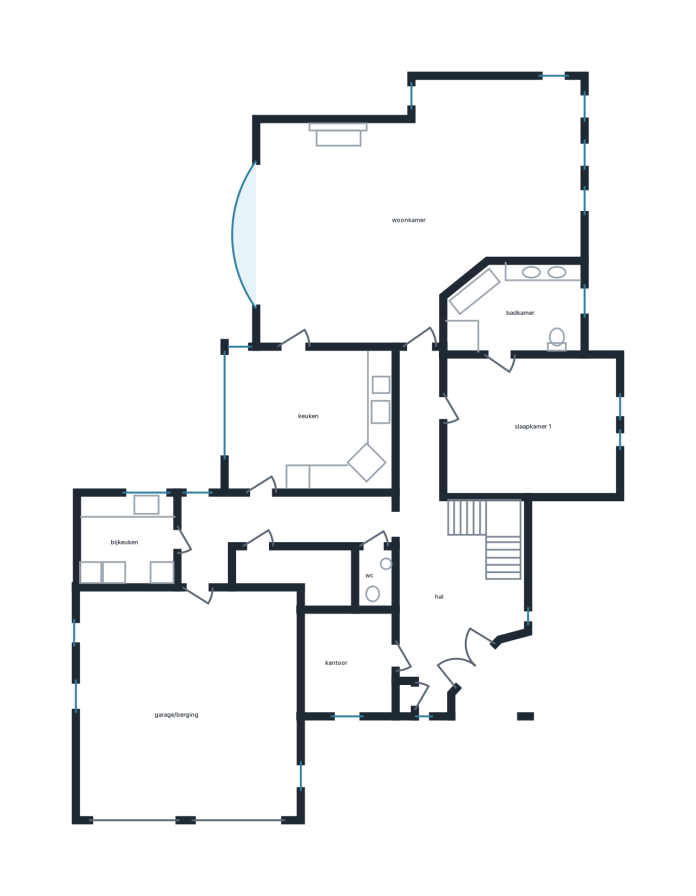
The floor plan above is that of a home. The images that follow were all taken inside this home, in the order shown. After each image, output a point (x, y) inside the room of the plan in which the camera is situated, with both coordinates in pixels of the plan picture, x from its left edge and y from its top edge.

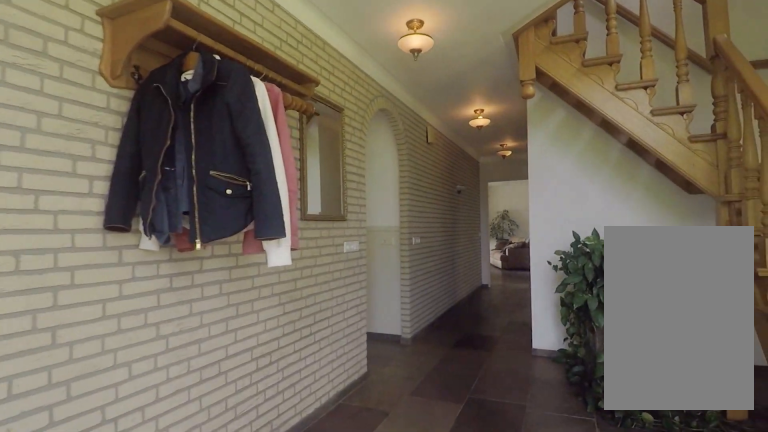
(439, 554)
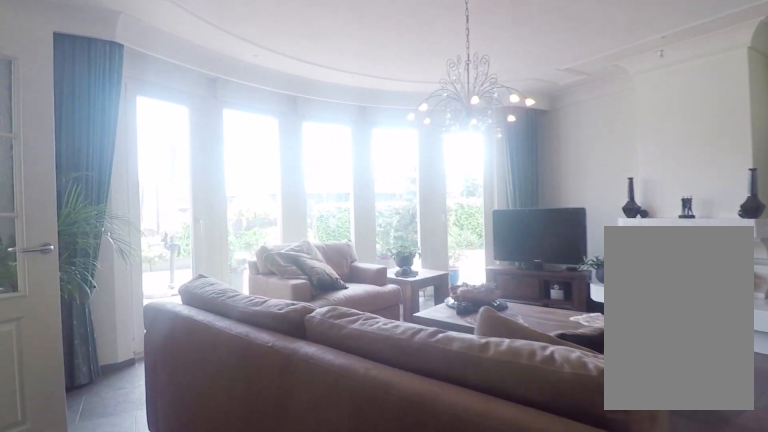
(405, 209)
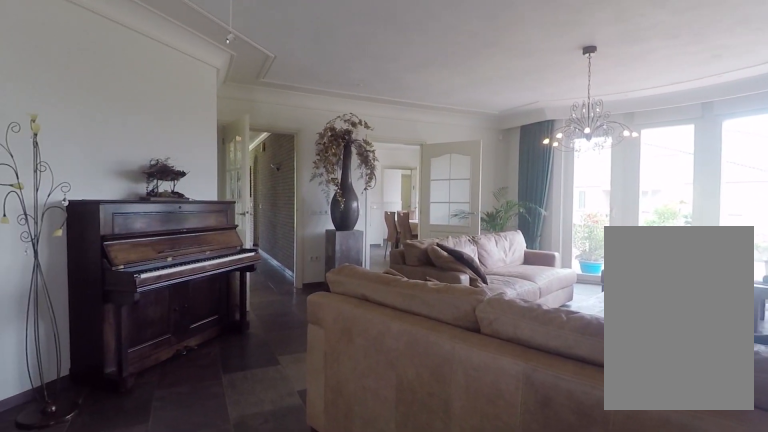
(405, 209)
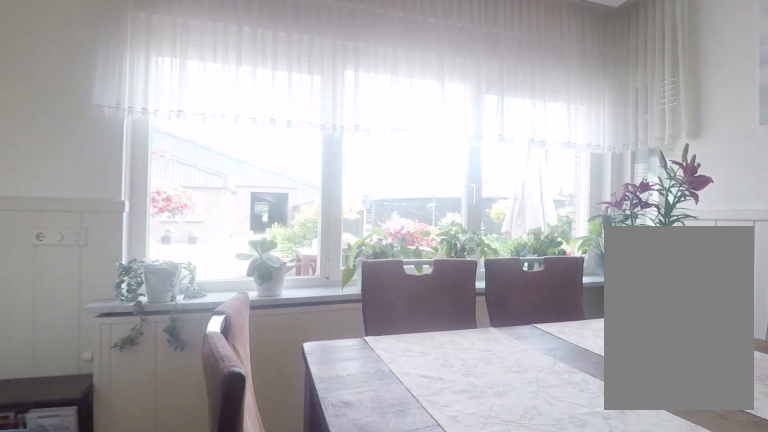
(310, 418)
